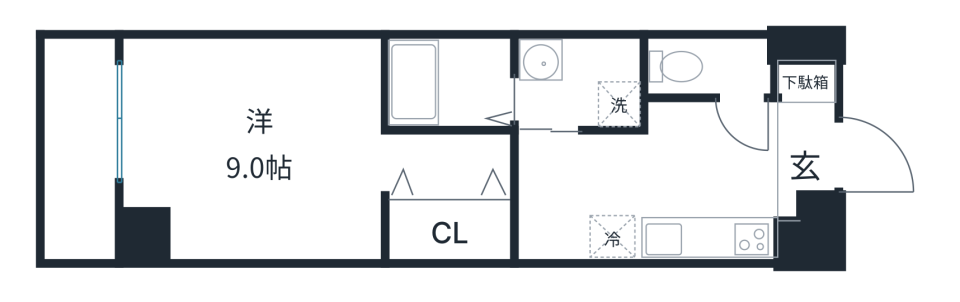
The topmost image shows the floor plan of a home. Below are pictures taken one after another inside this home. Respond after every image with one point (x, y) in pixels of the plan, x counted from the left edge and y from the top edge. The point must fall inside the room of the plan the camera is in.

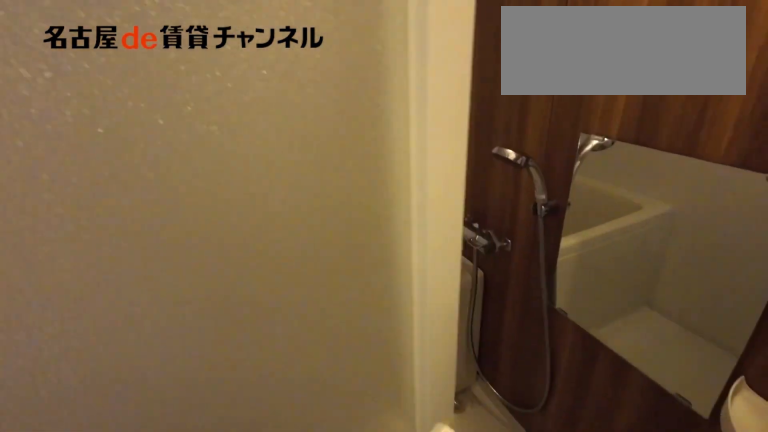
(449, 82)
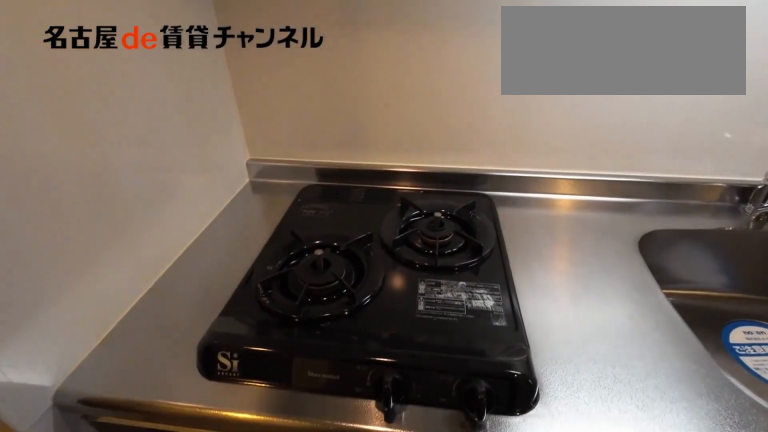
(686, 236)
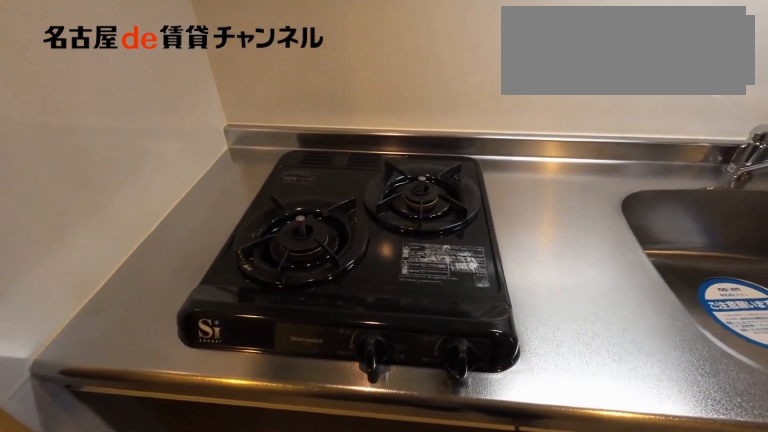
(686, 236)
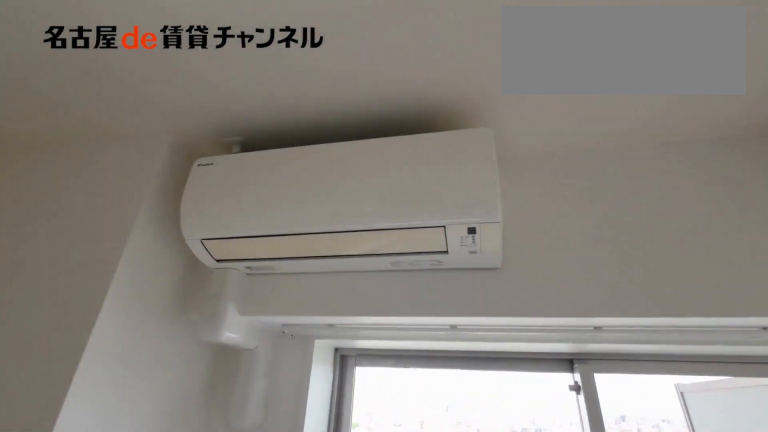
(248, 149)
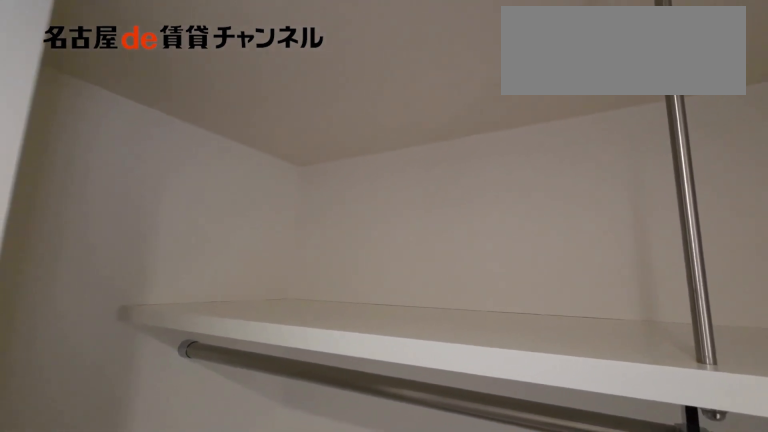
(451, 229)
